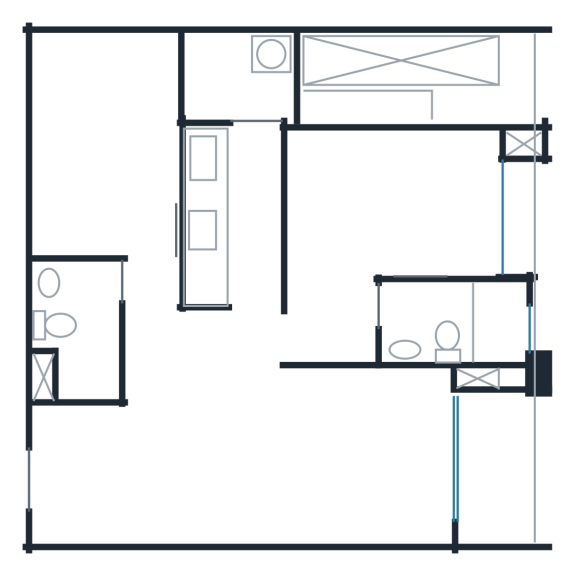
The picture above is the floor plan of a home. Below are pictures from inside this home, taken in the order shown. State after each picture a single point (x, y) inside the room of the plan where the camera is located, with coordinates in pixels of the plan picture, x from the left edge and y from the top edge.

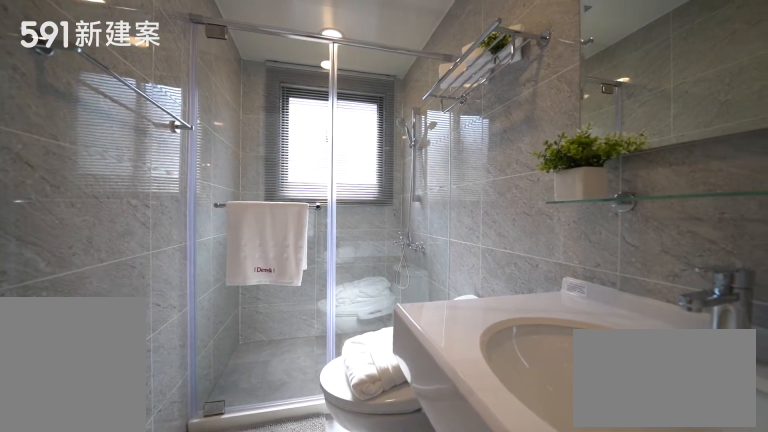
(460, 324)
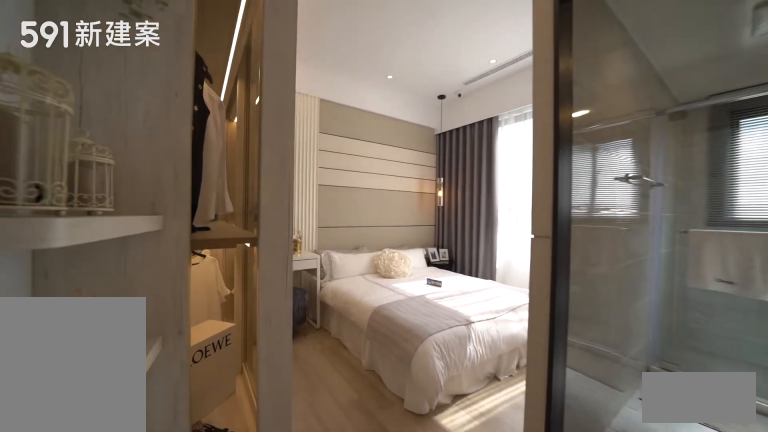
(379, 224)
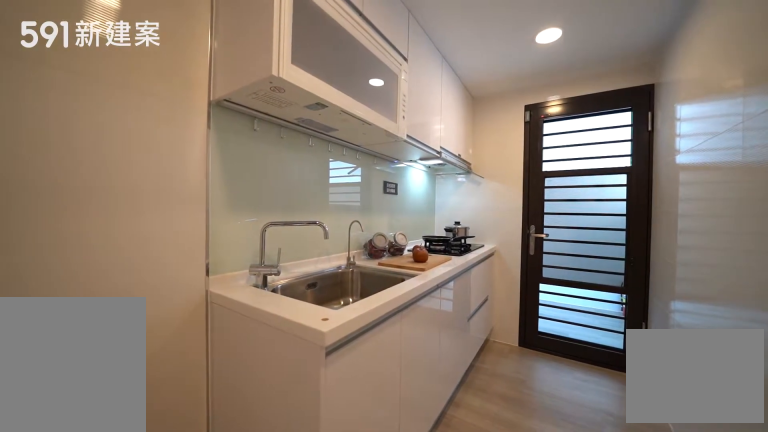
(232, 216)
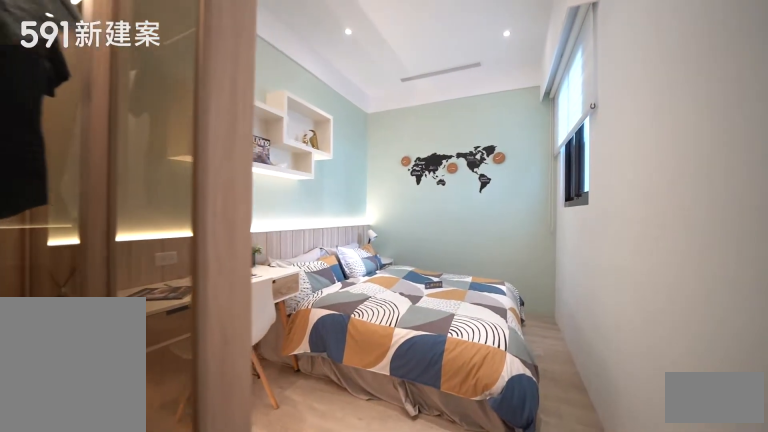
(104, 143)
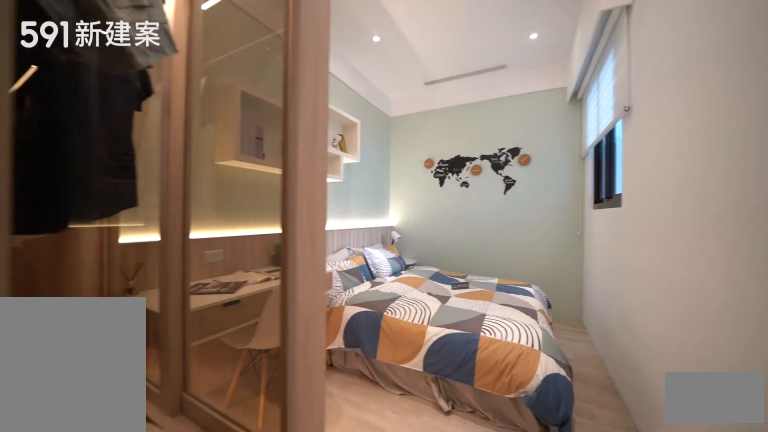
(104, 143)
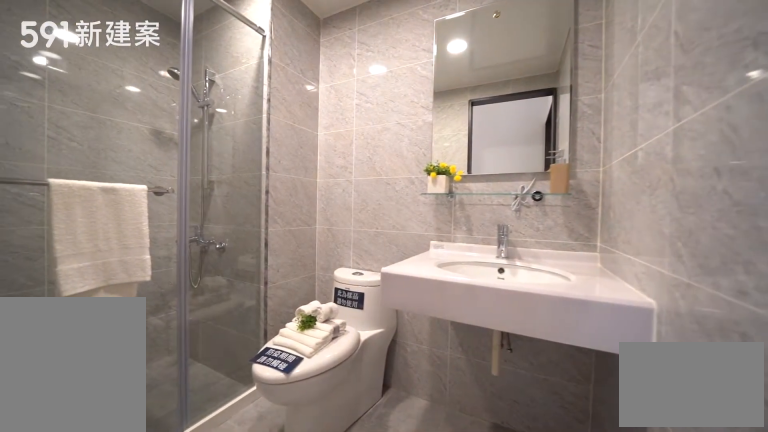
(73, 328)
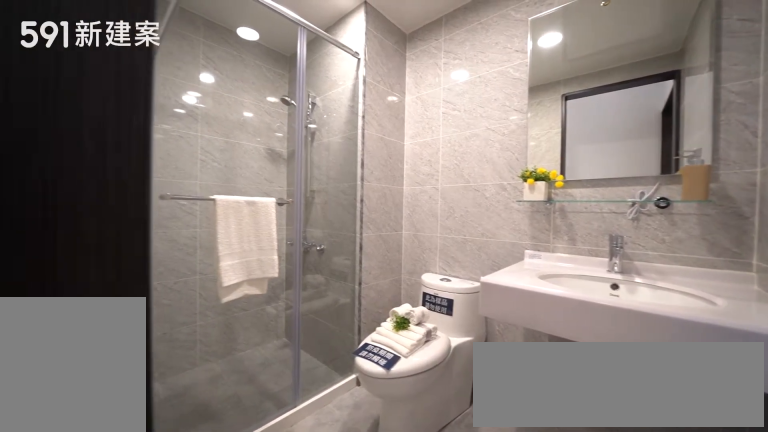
(73, 328)
